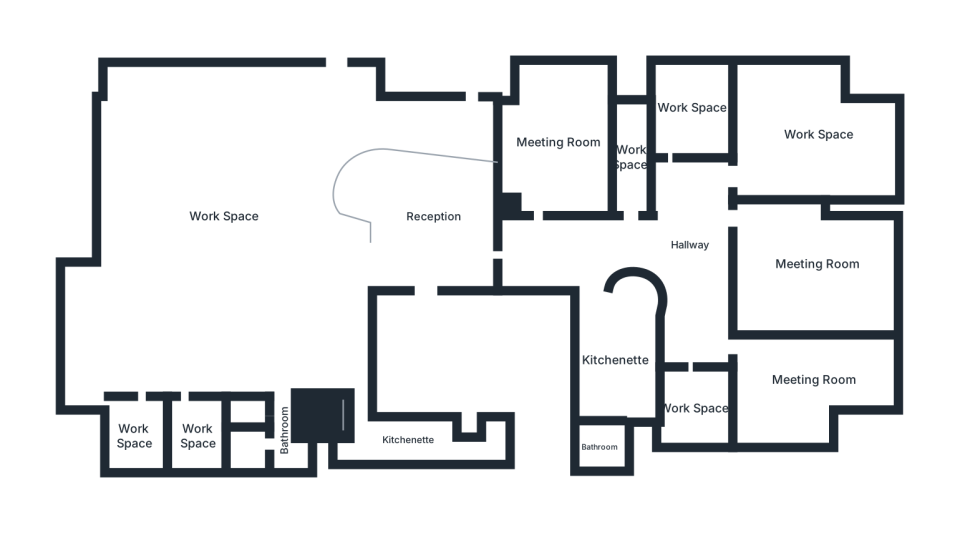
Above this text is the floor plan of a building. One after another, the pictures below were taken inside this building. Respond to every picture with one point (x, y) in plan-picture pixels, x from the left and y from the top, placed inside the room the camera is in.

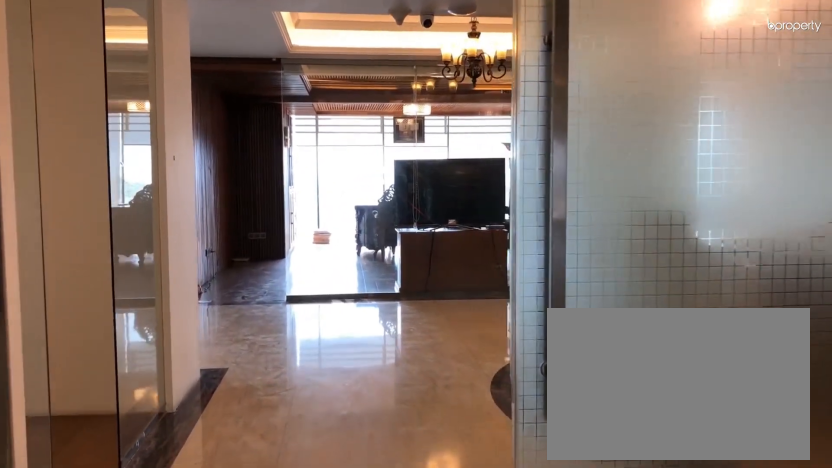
(539, 249)
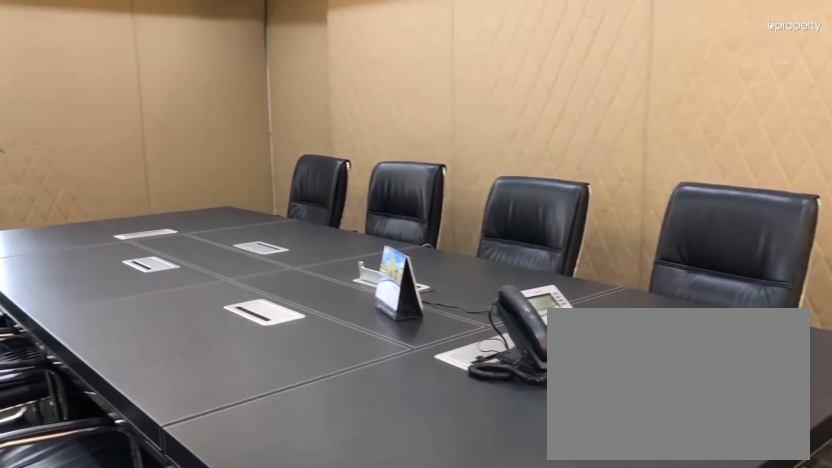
(560, 142)
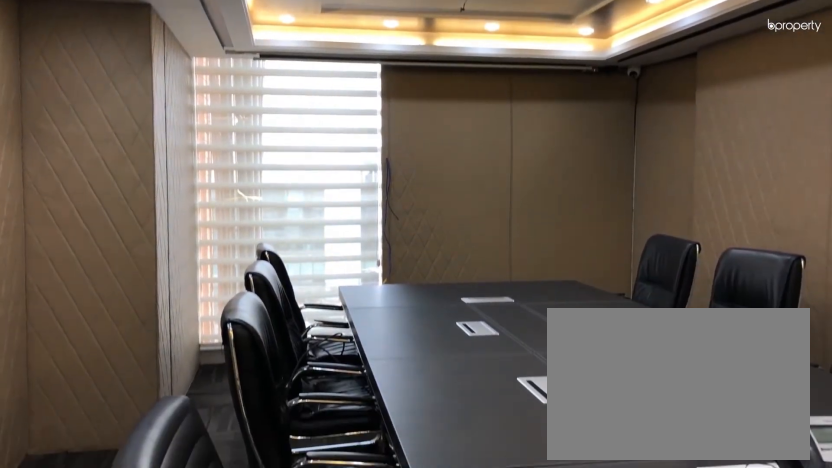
(561, 142)
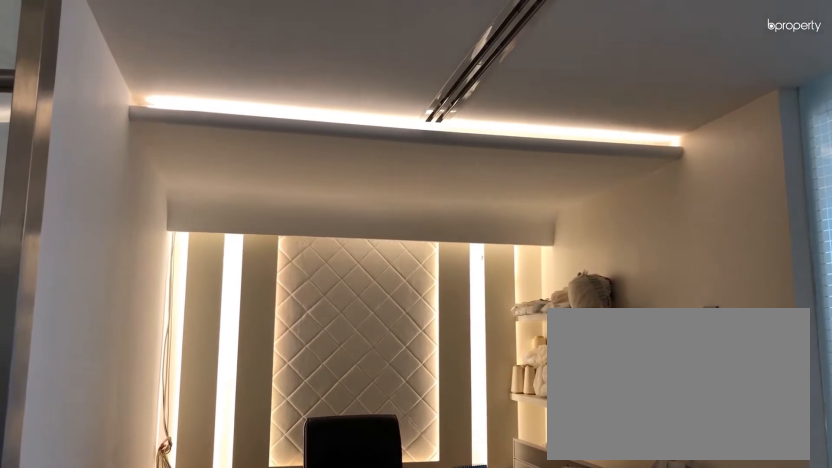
(632, 159)
